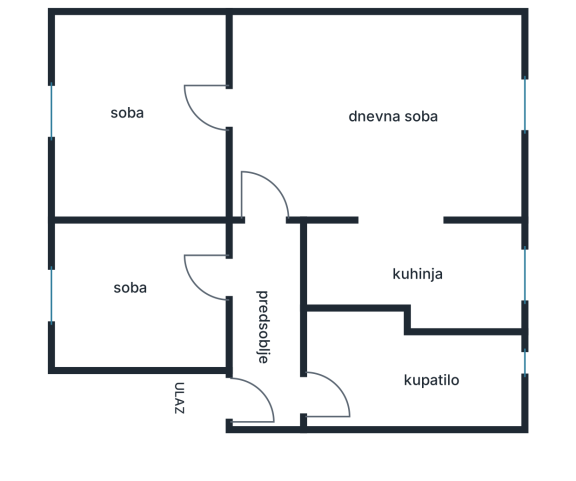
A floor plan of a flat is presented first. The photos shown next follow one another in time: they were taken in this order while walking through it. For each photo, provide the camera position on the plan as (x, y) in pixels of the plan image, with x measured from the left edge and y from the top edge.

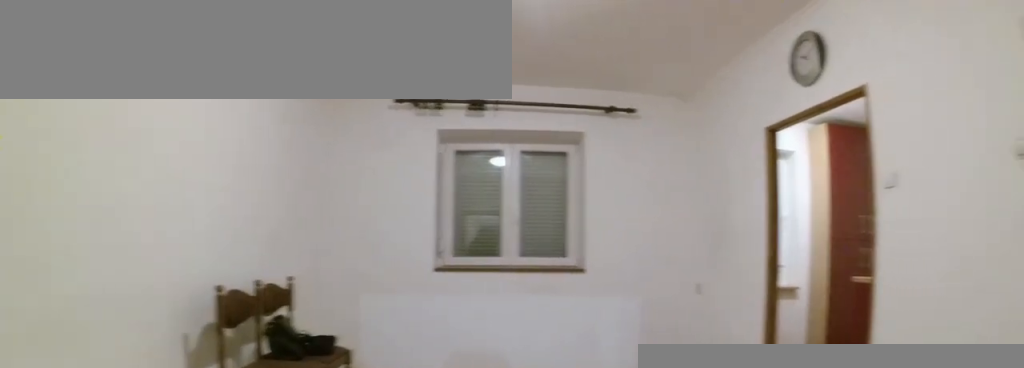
(240, 115)
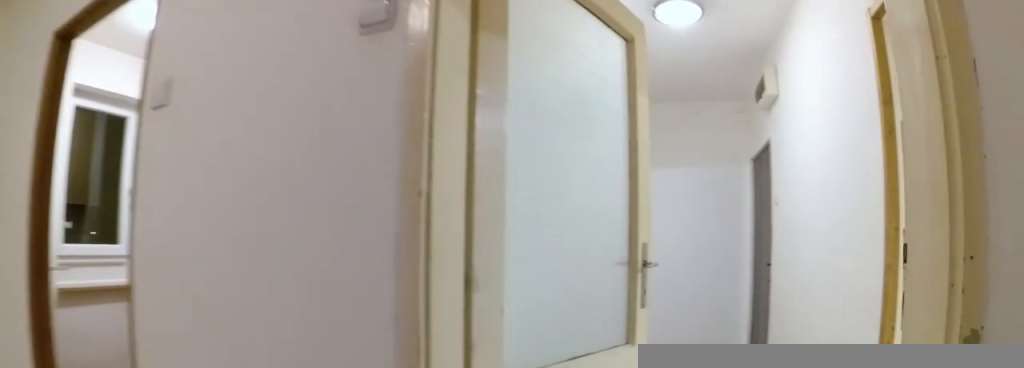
(258, 144)
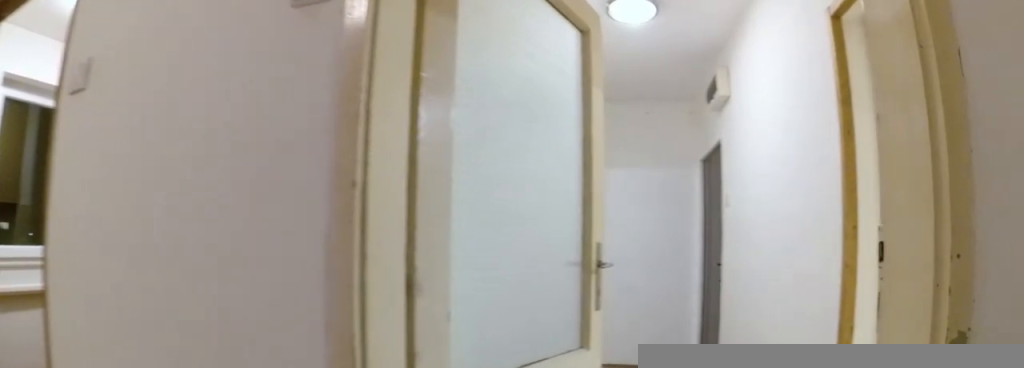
(258, 154)
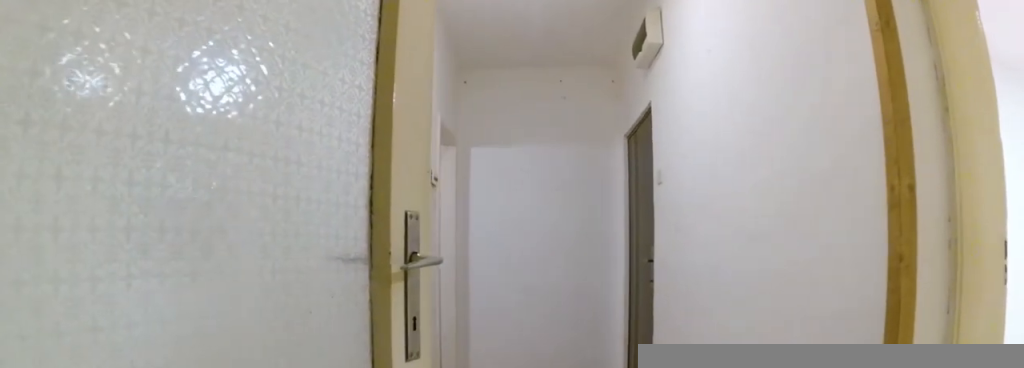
(261, 213)
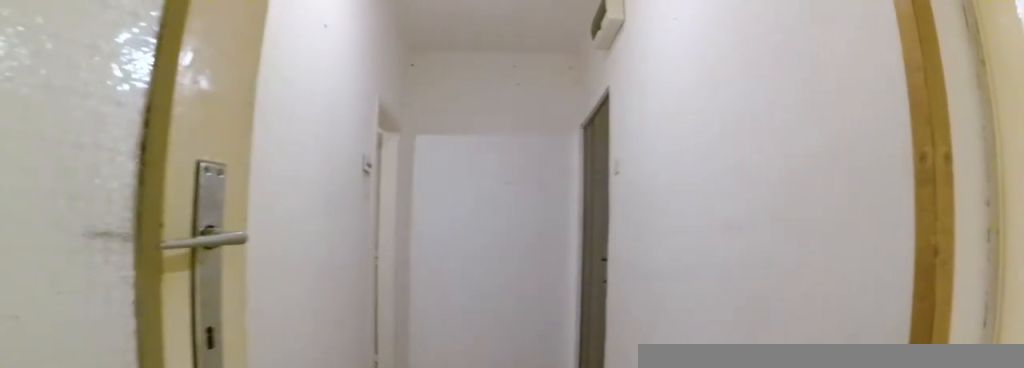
(268, 223)
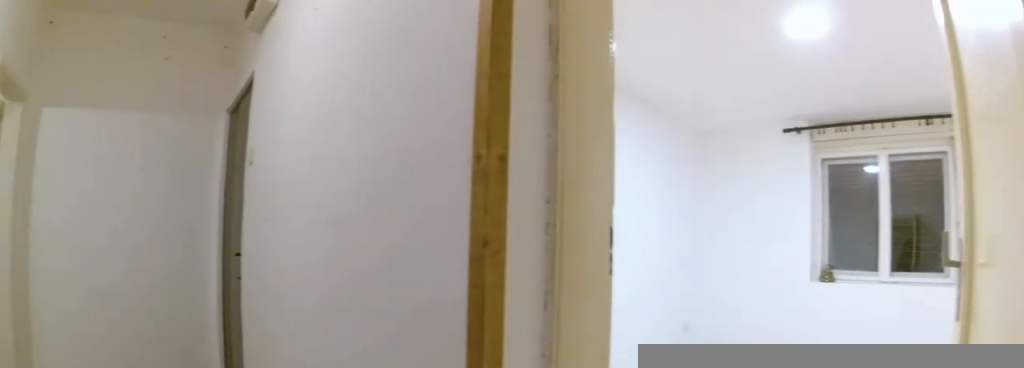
(278, 250)
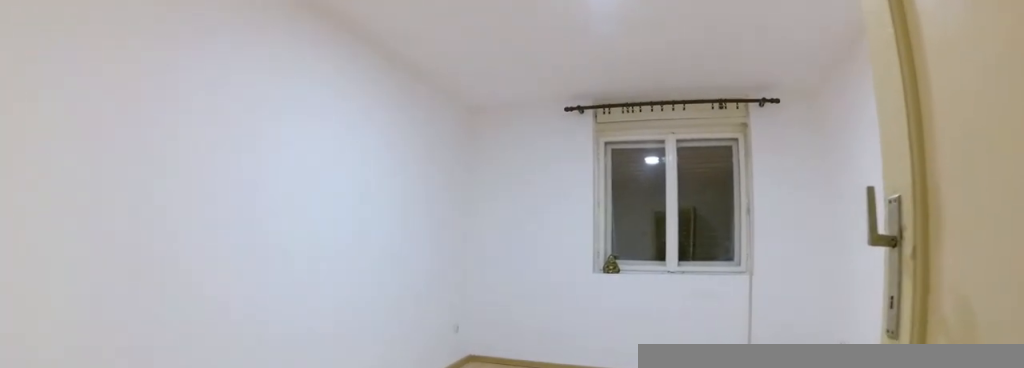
(248, 262)
